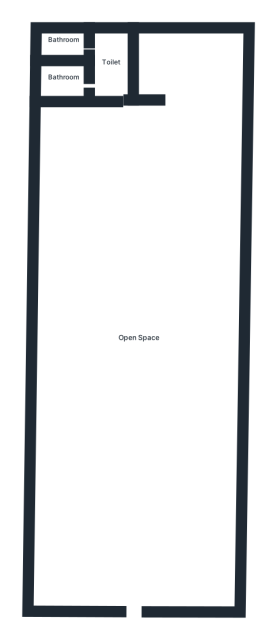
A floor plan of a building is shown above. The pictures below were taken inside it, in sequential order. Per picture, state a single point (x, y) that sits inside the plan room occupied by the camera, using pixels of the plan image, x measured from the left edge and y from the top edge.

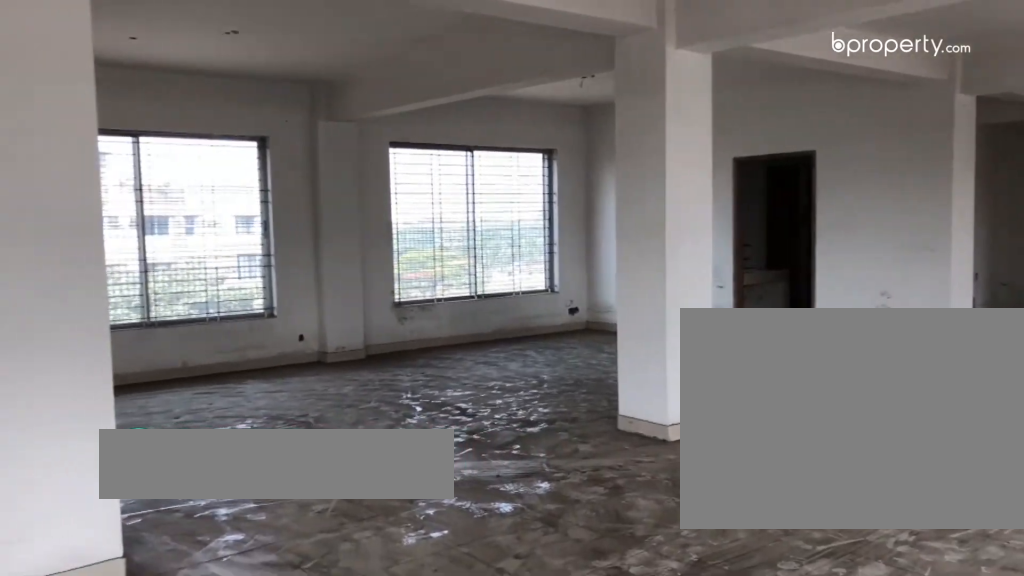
(135, 308)
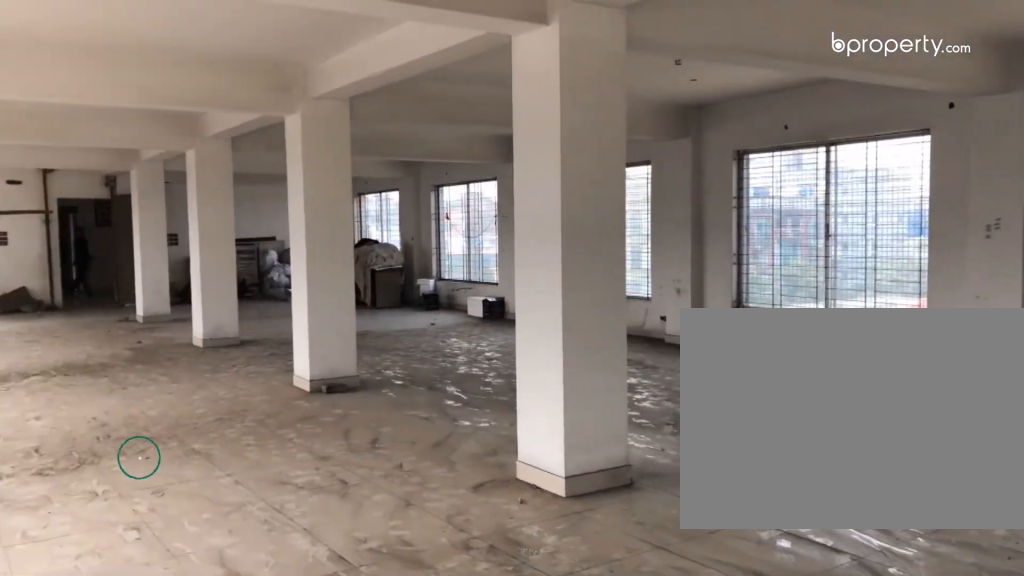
(135, 308)
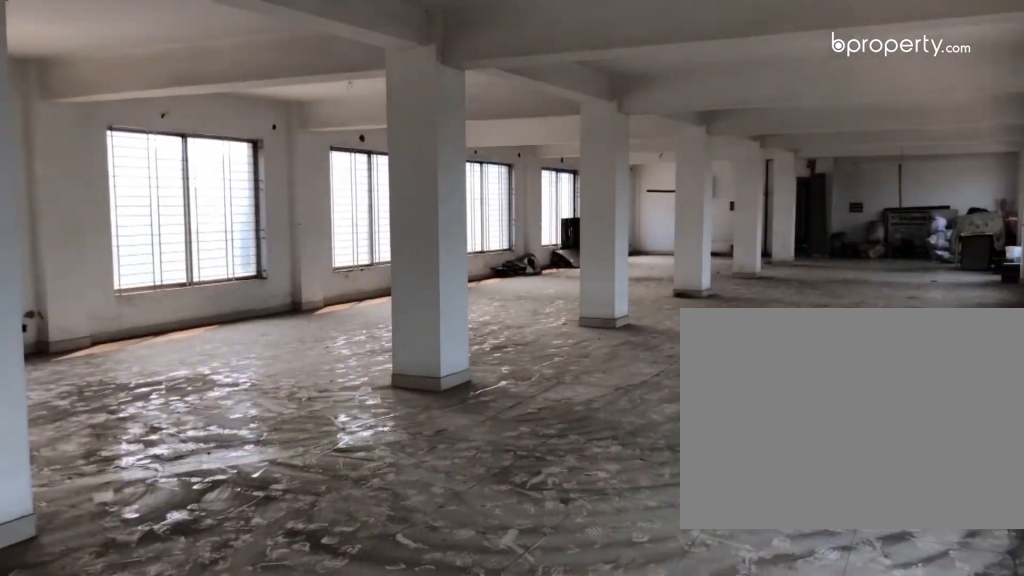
(134, 308)
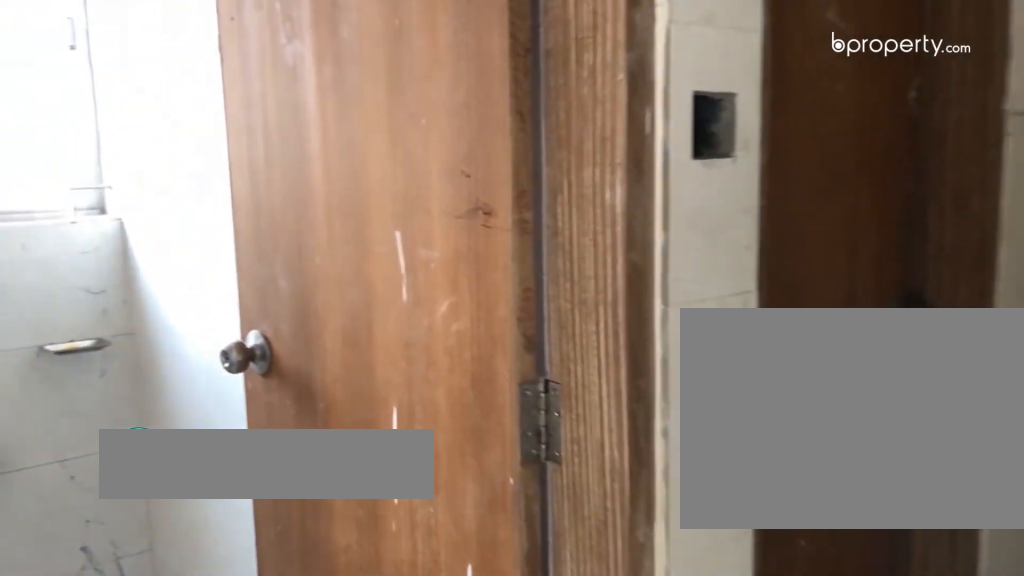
(62, 82)
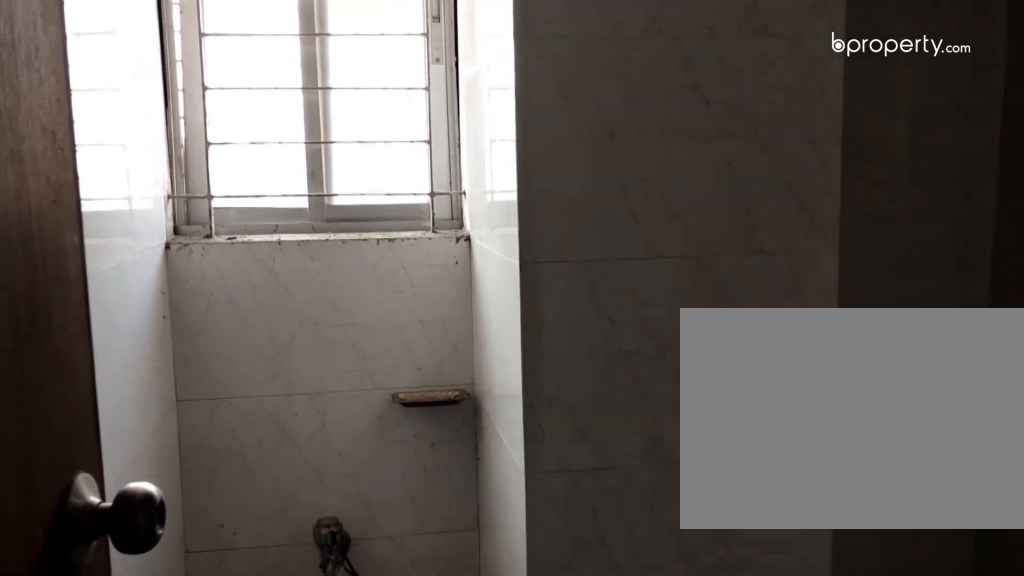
(58, 49)
